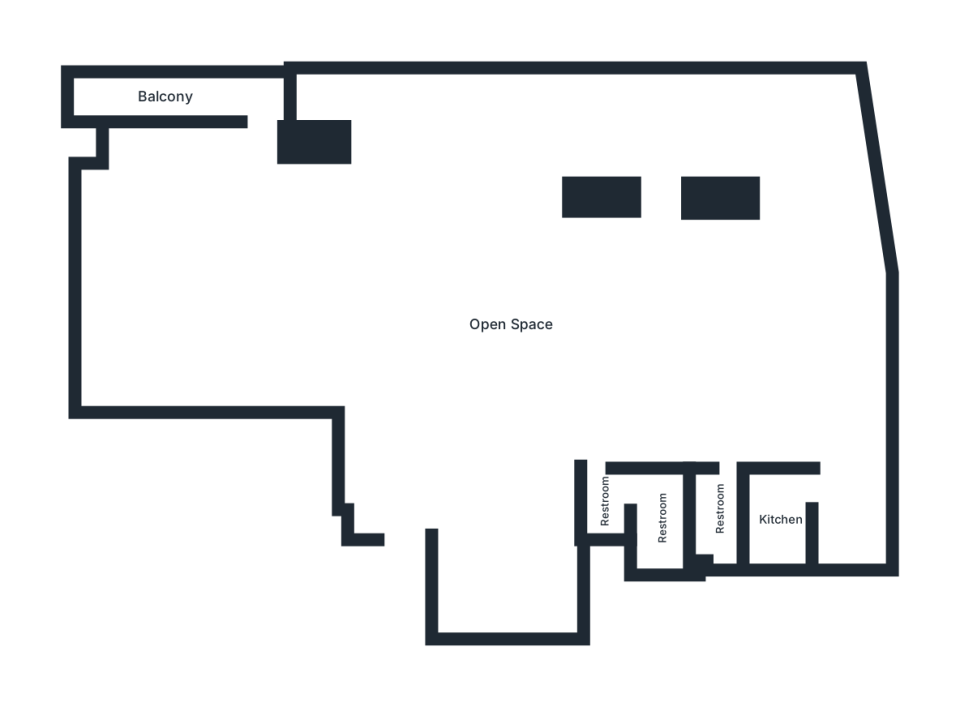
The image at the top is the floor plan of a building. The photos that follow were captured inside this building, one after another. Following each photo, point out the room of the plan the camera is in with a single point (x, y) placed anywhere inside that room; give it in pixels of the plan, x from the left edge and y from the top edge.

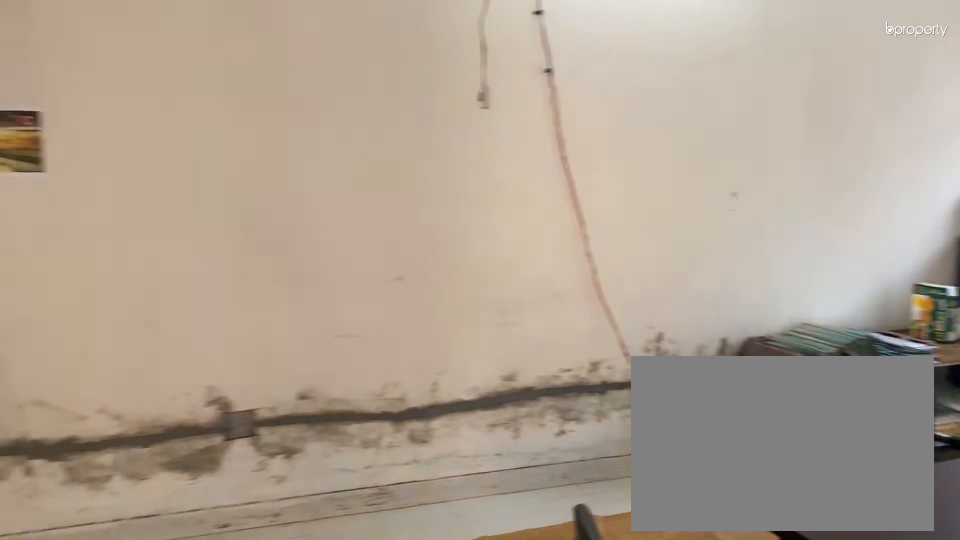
(519, 298)
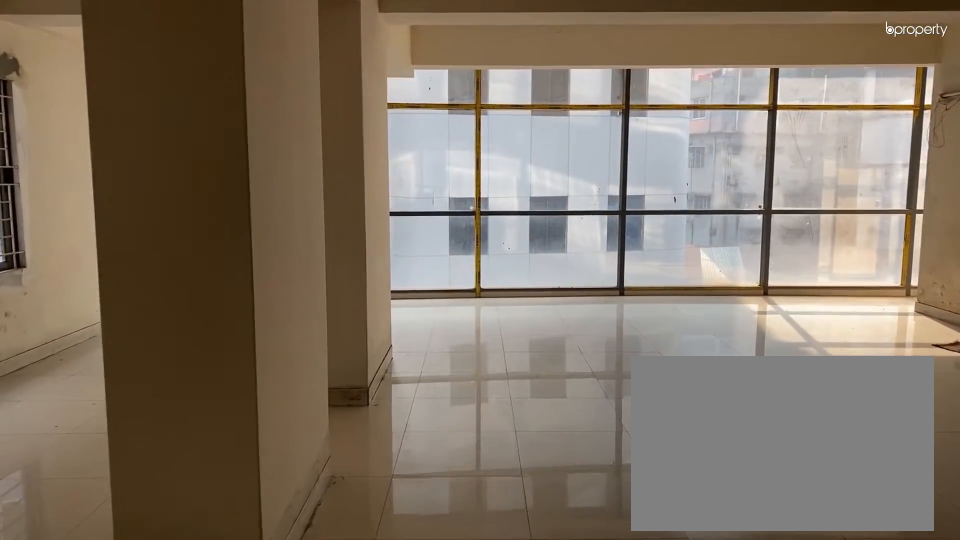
(732, 308)
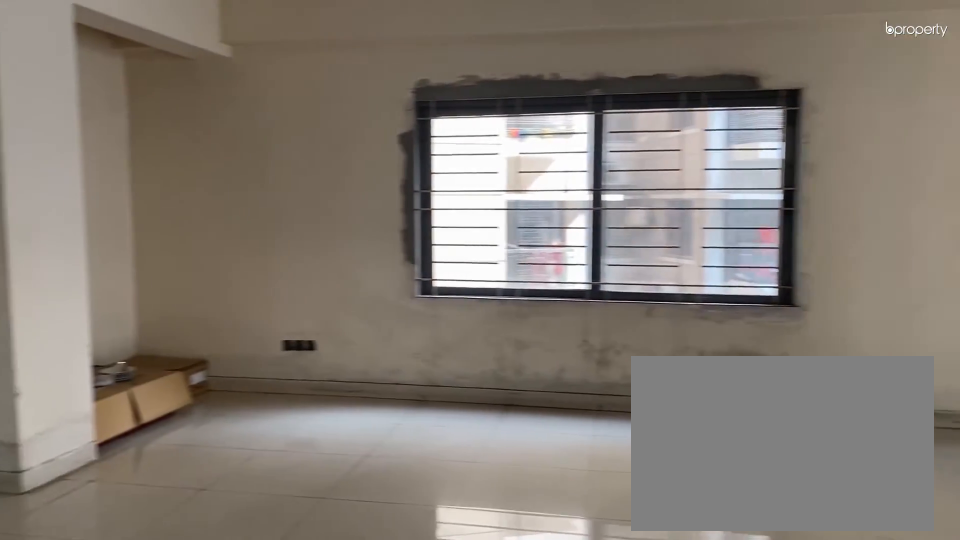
(731, 308)
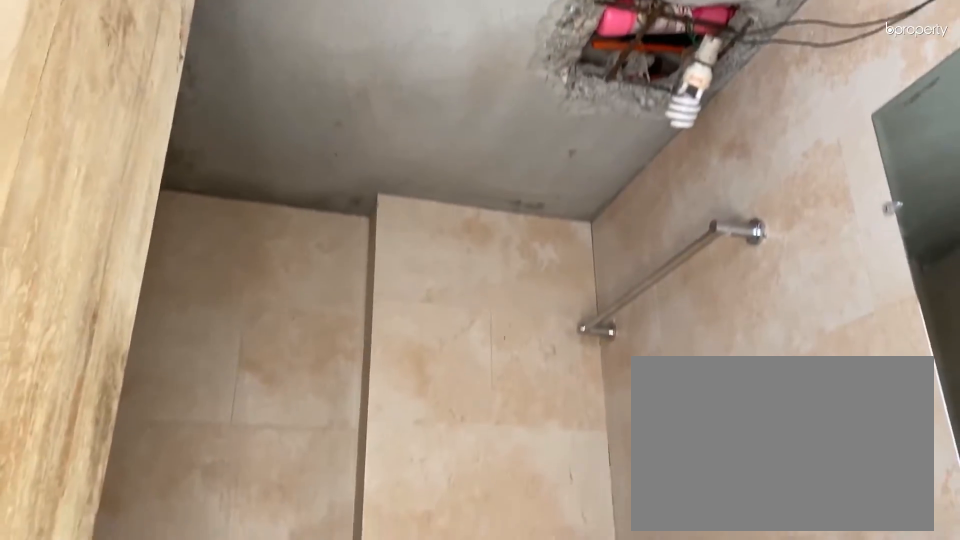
(718, 513)
